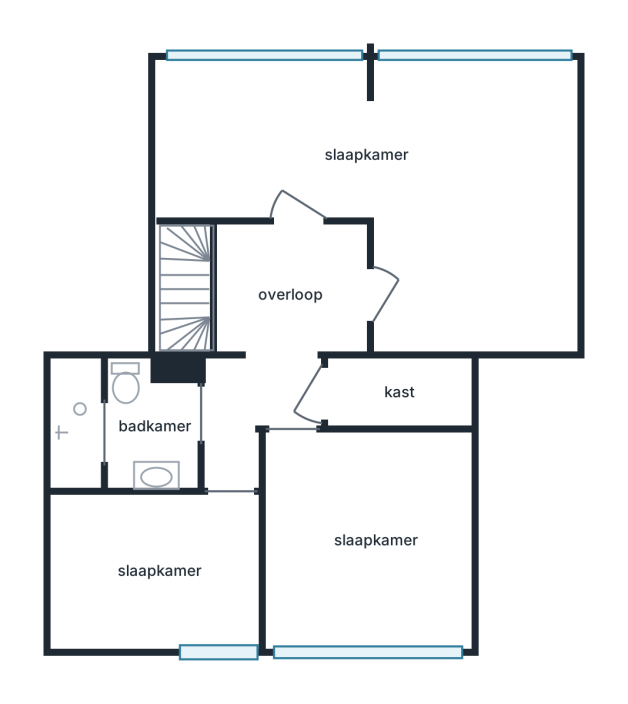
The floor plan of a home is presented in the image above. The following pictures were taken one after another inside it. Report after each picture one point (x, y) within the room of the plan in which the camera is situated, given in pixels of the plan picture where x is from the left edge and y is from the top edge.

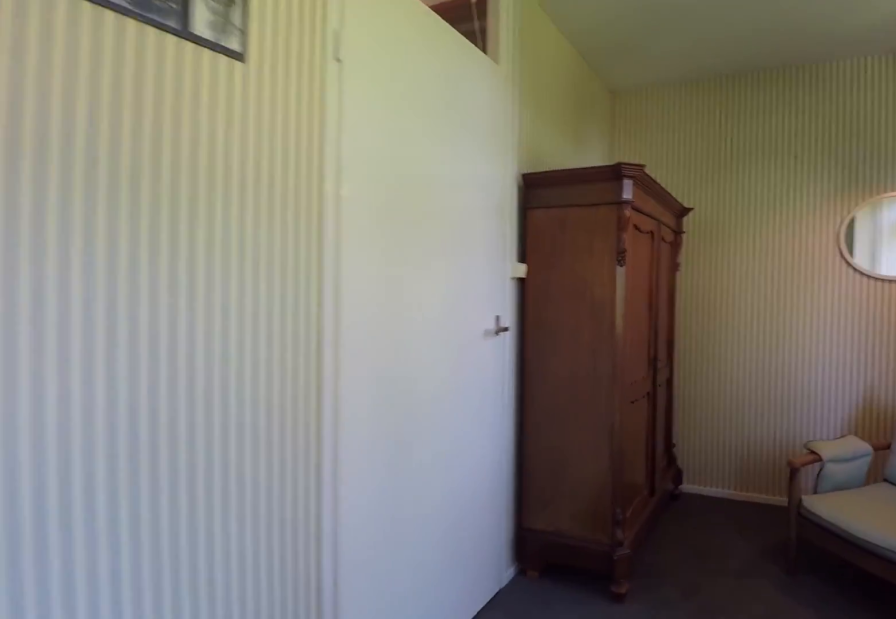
(394, 174)
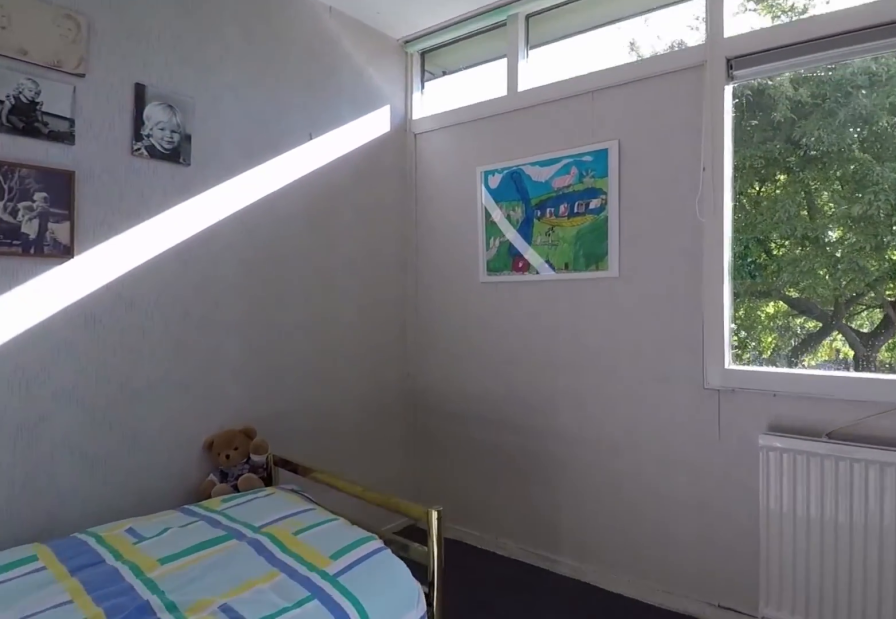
(365, 536)
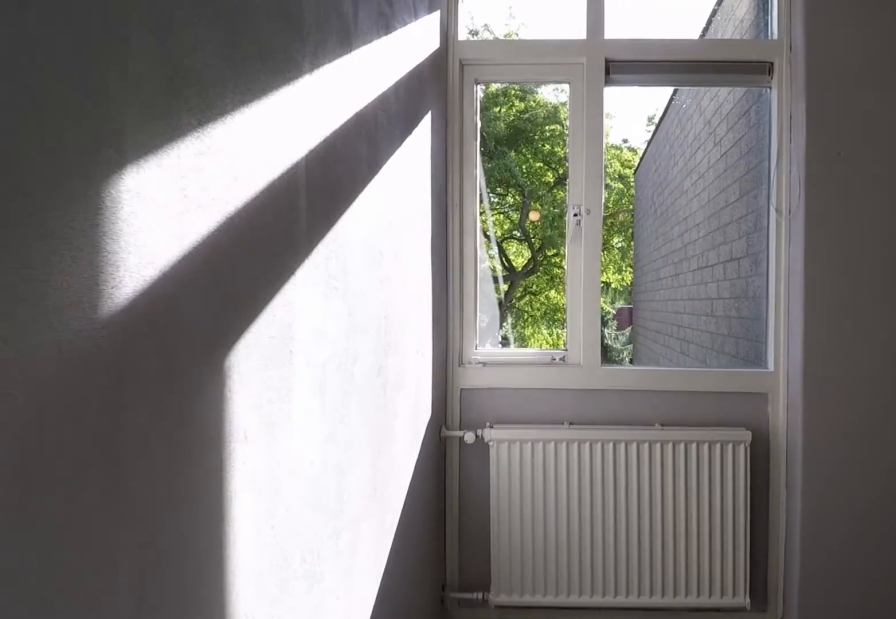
(156, 569)
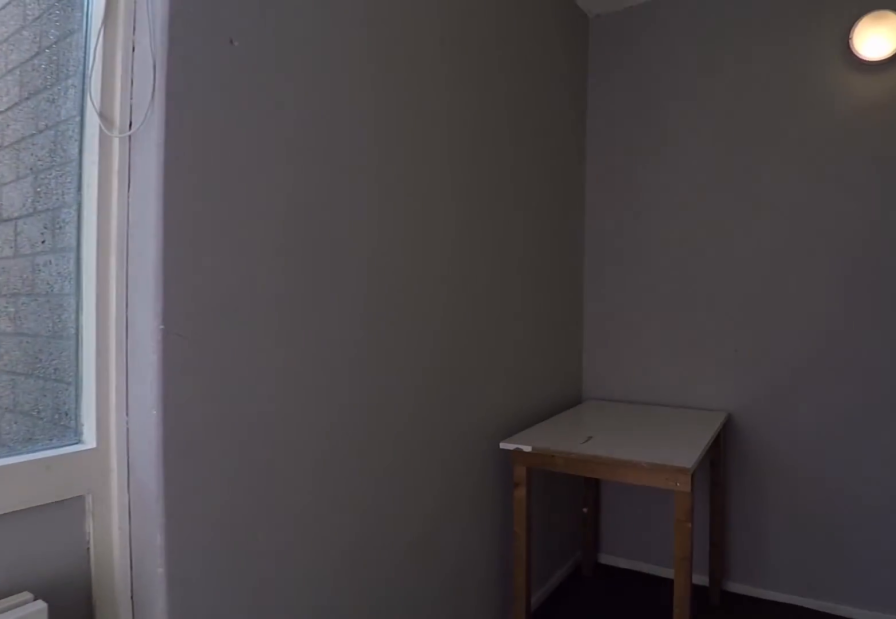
(156, 569)
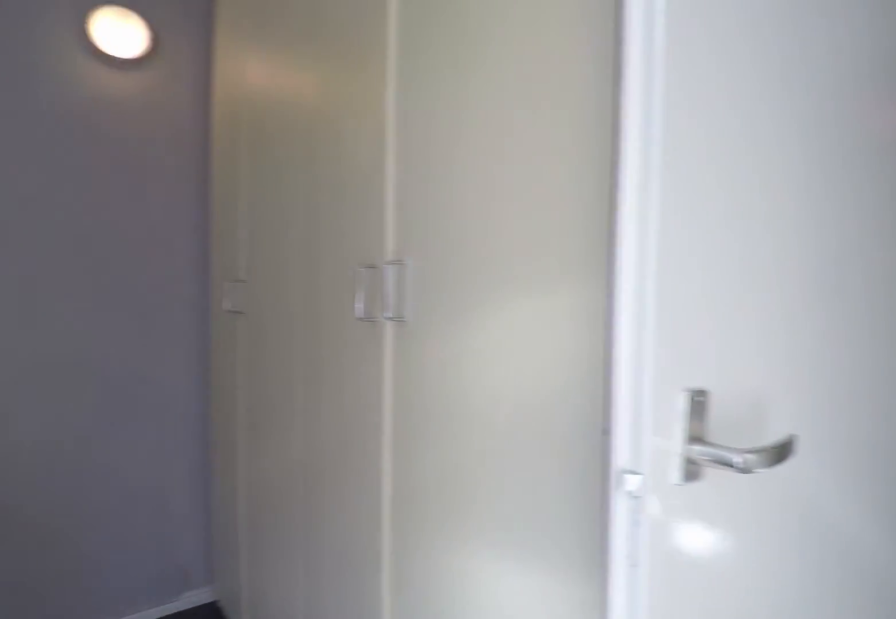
(156, 569)
